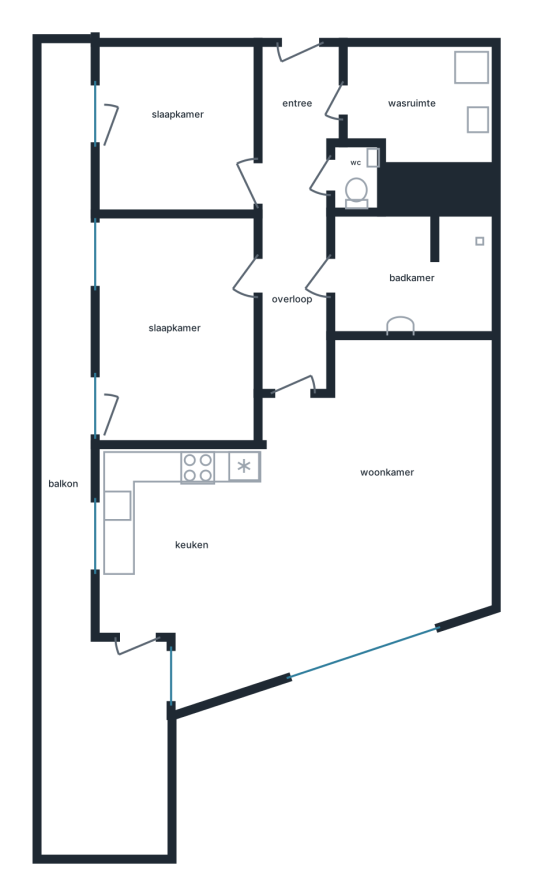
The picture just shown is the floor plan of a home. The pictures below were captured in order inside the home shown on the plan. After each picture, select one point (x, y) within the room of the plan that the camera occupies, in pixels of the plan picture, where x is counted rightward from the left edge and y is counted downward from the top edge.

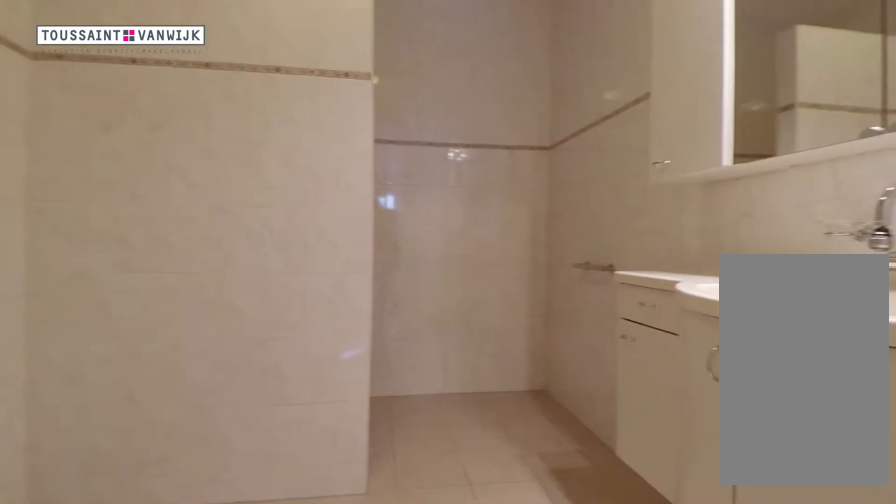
(411, 275)
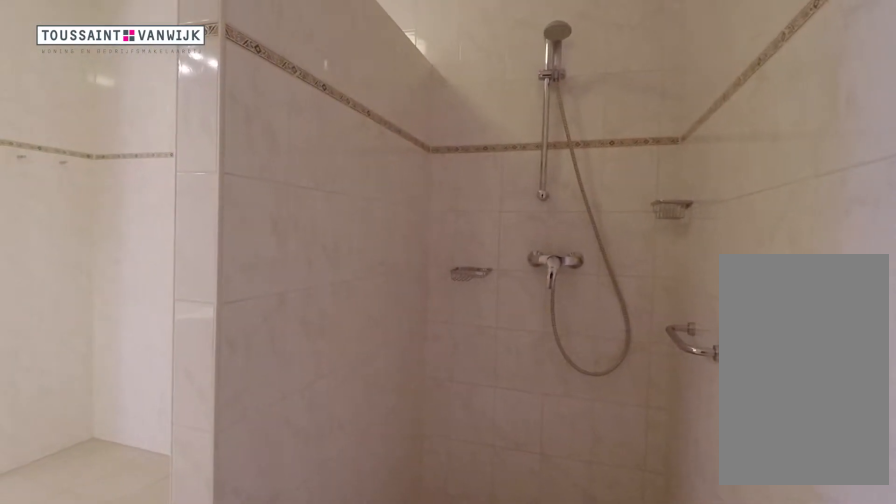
(411, 275)
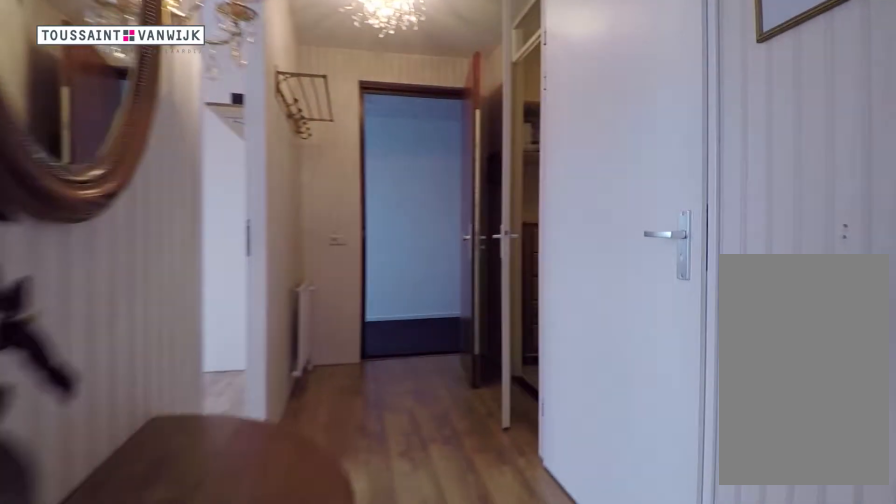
(296, 211)
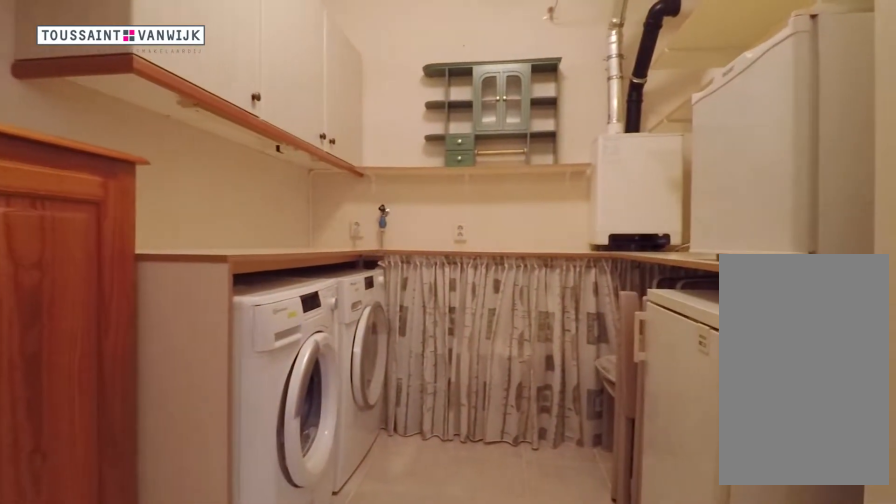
(422, 104)
